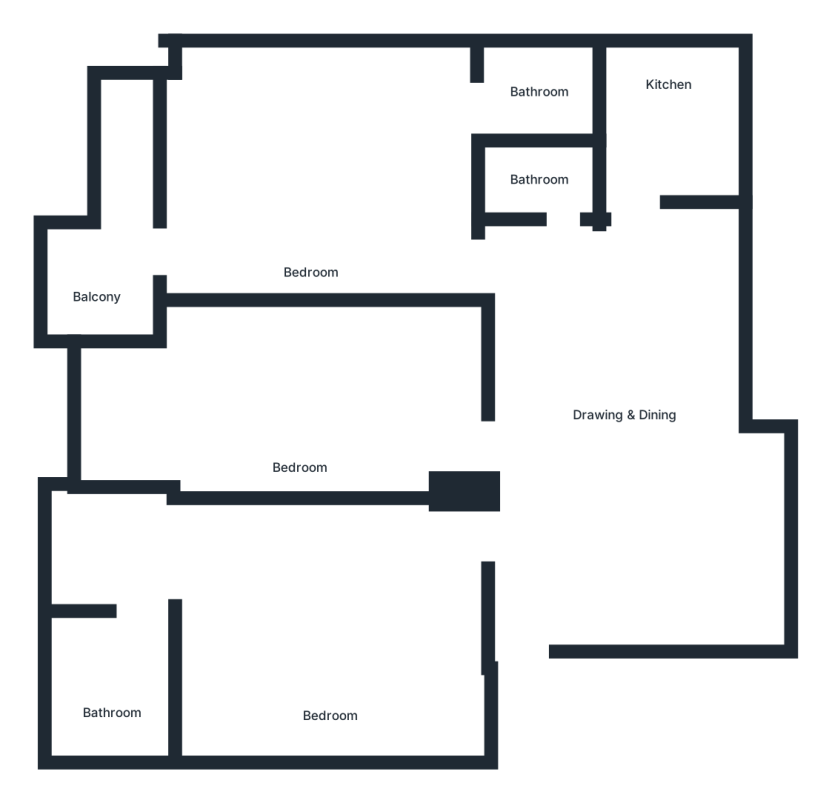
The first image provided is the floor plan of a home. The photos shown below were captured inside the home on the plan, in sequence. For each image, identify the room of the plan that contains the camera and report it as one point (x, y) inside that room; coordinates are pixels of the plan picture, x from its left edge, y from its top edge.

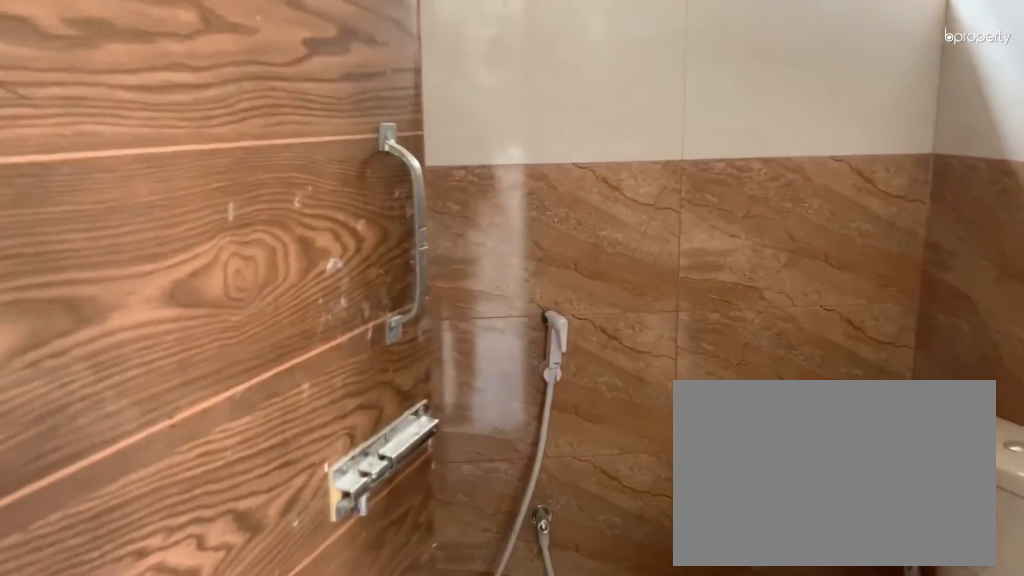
(147, 601)
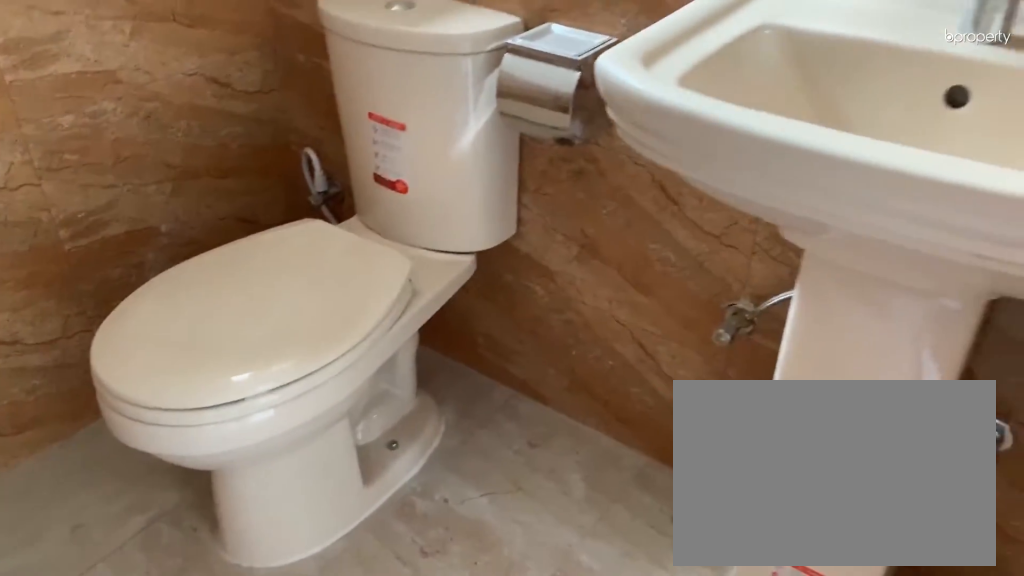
(109, 718)
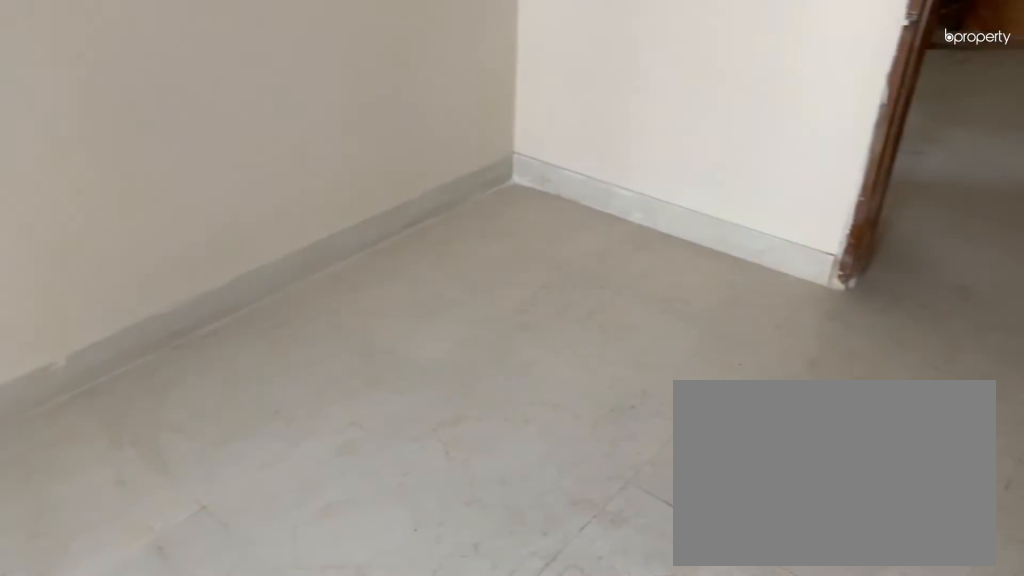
(313, 397)
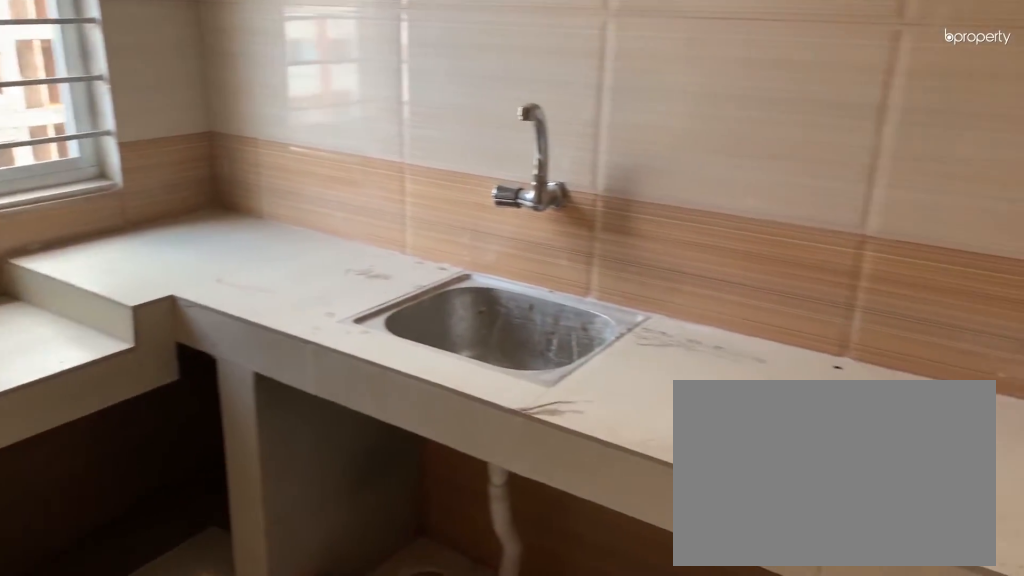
(669, 95)
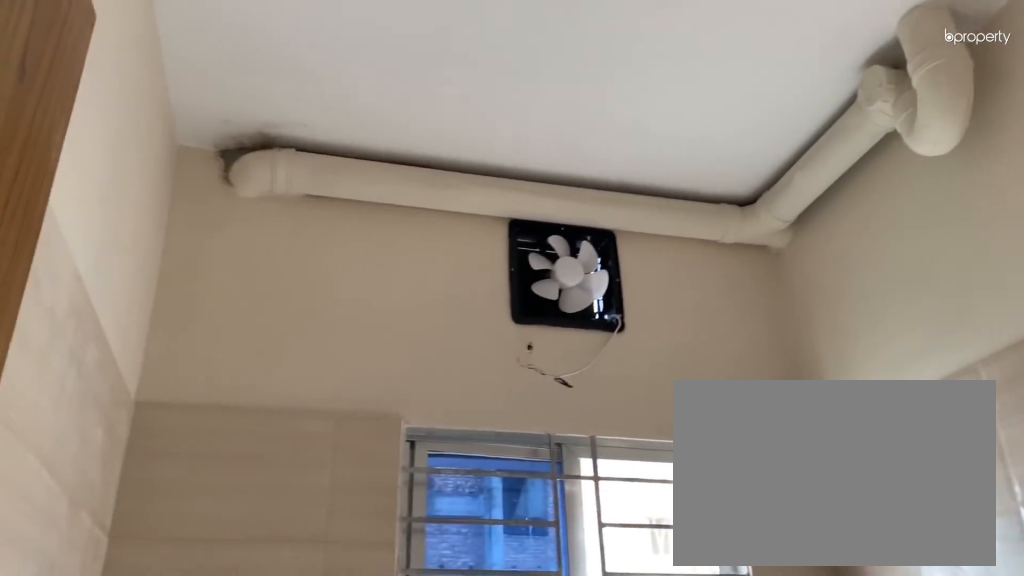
(669, 95)
